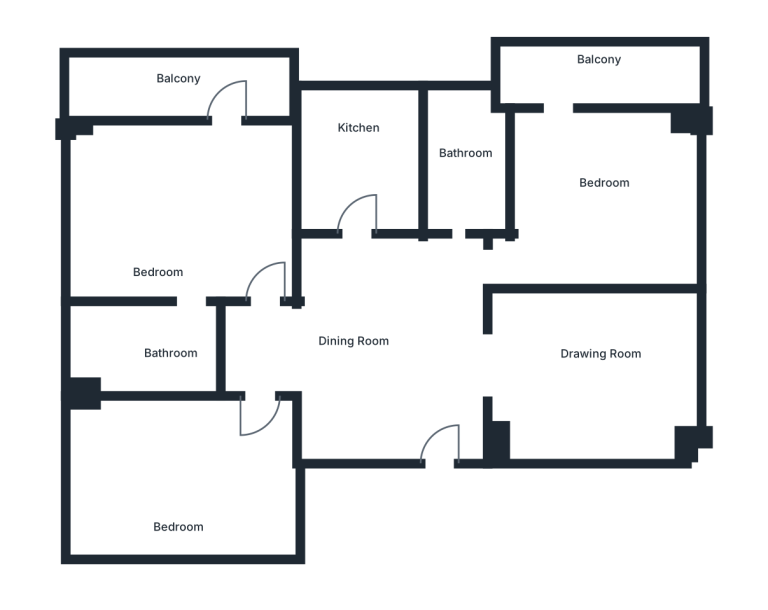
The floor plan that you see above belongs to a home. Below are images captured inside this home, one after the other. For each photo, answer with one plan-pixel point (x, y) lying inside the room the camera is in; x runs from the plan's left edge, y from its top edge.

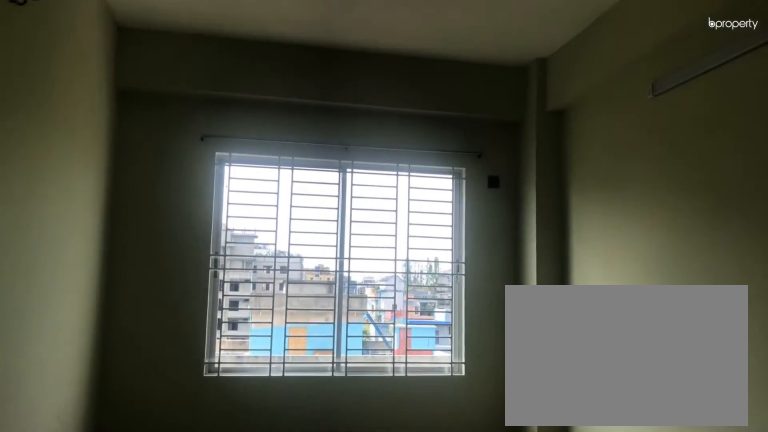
(604, 381)
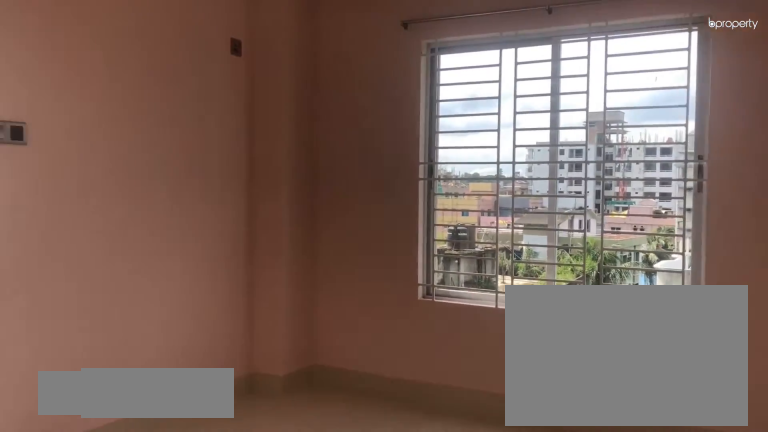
(604, 192)
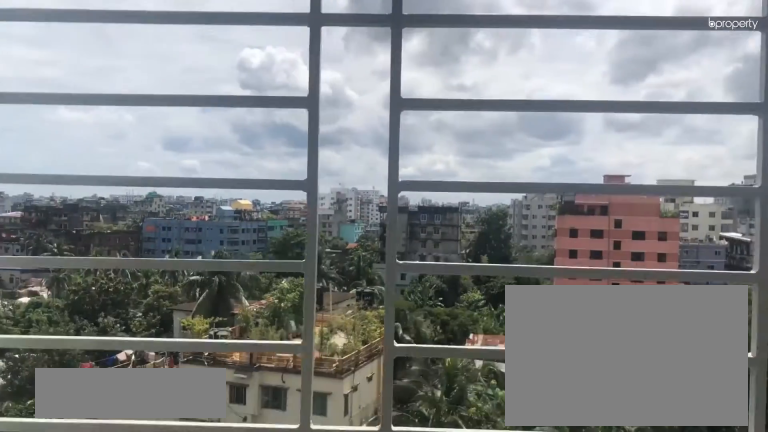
(607, 66)
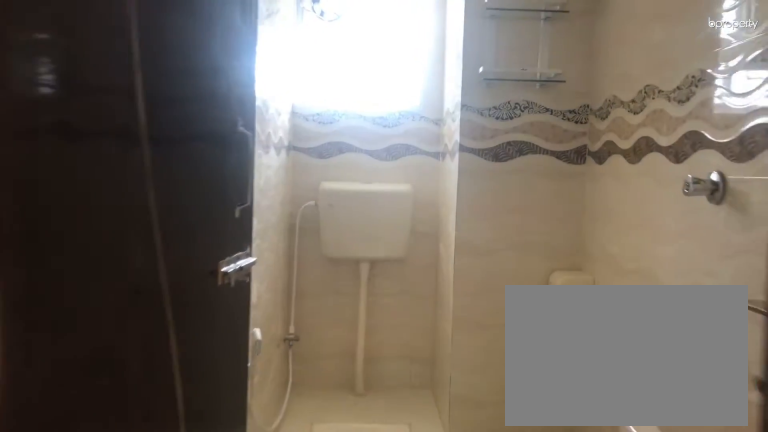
(468, 169)
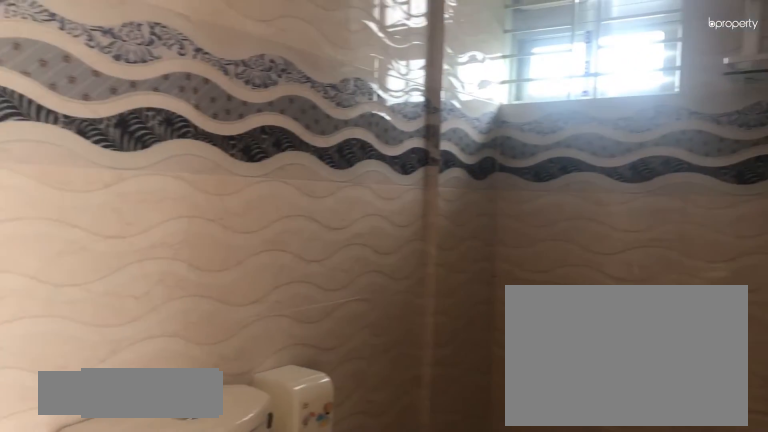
(156, 343)
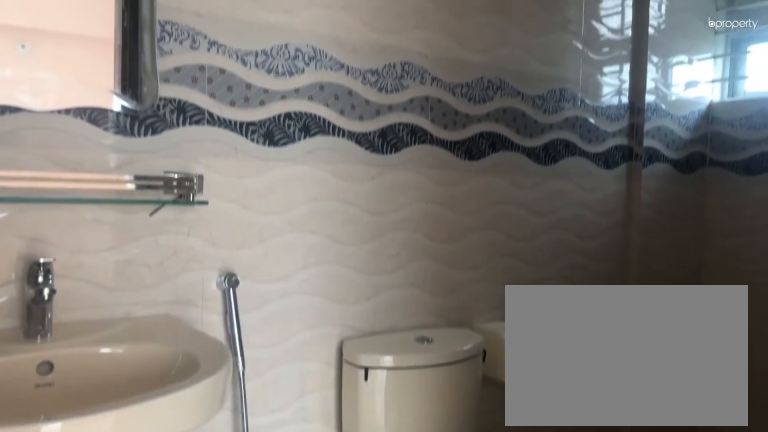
(156, 343)
